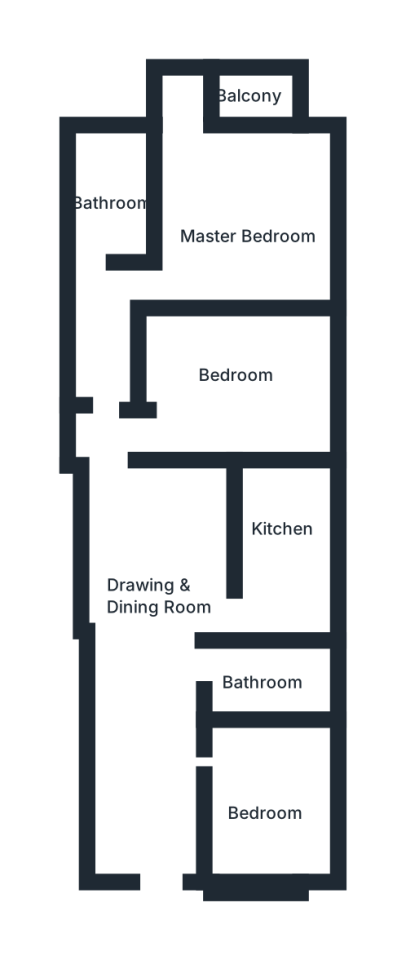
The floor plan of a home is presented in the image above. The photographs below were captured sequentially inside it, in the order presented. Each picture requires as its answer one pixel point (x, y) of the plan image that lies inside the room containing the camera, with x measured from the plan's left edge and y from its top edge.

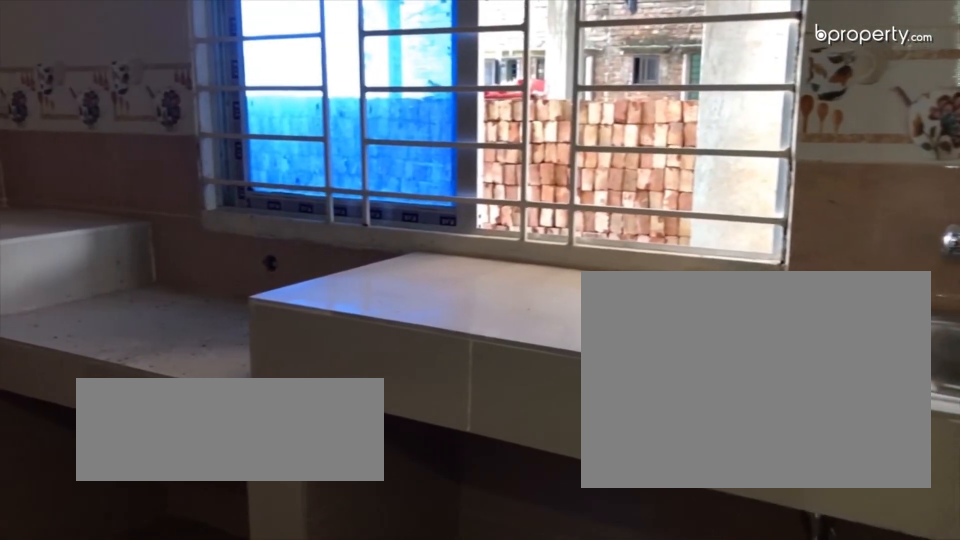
(284, 562)
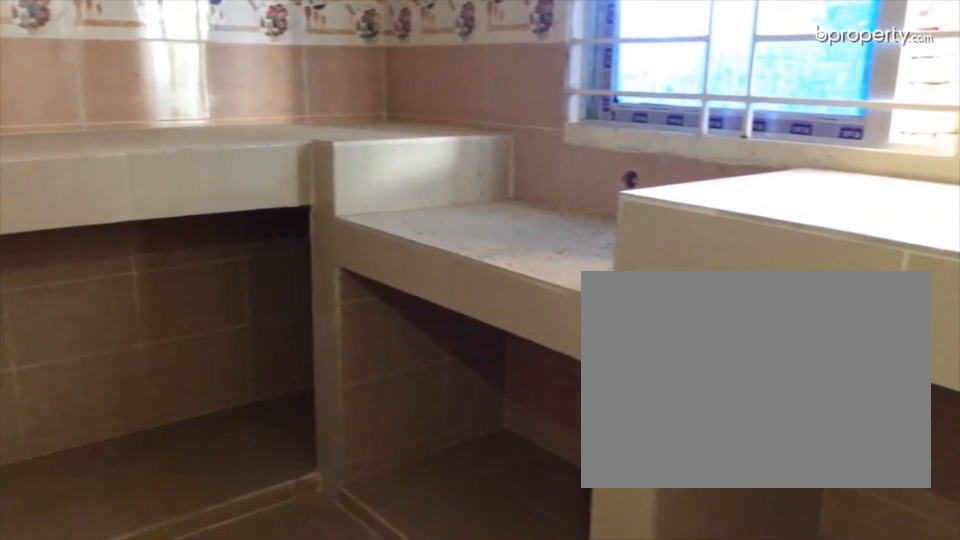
(284, 562)
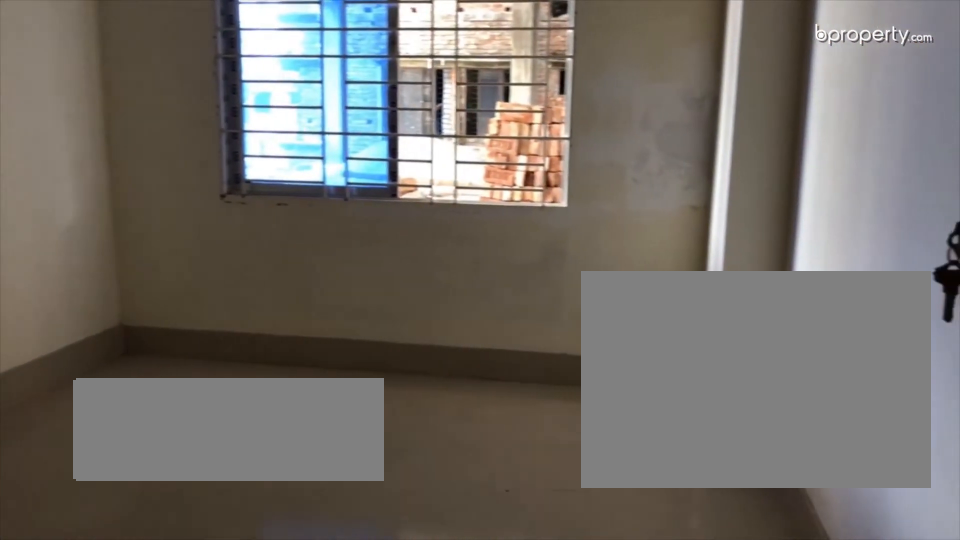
(207, 418)
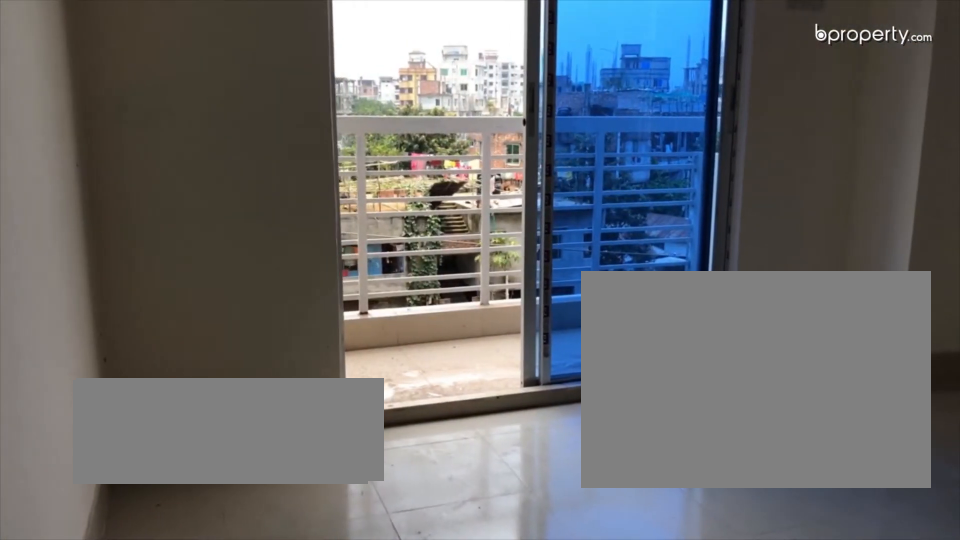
(258, 233)
